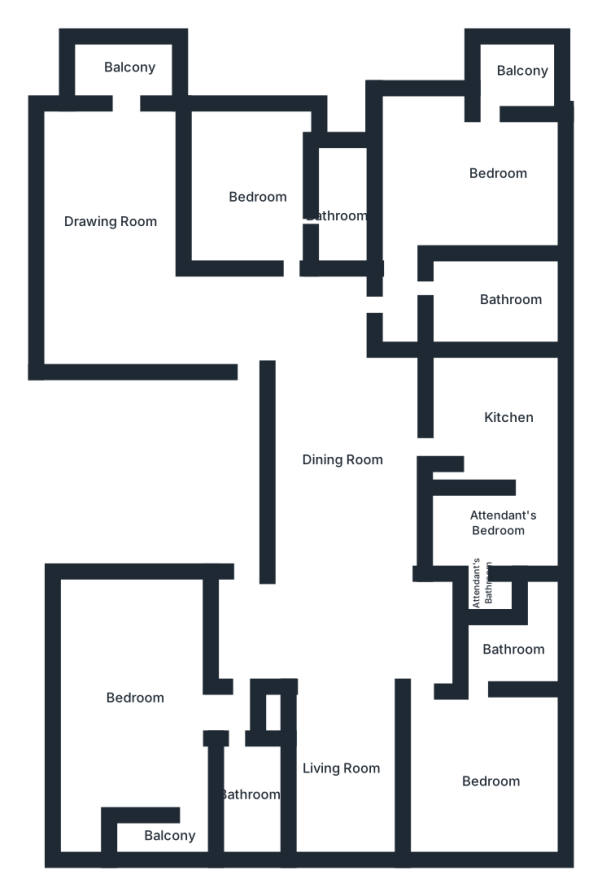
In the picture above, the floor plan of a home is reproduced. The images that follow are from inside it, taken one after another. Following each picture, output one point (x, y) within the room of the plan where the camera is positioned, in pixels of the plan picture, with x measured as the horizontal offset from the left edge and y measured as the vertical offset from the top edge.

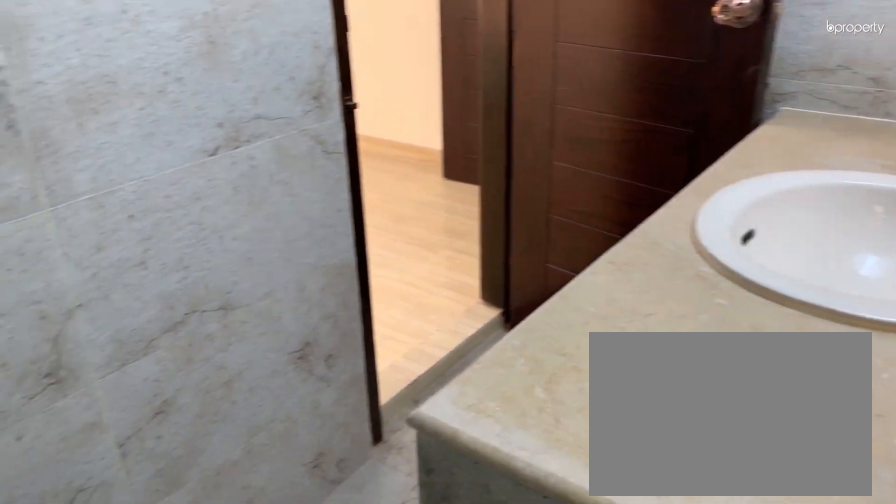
(512, 650)
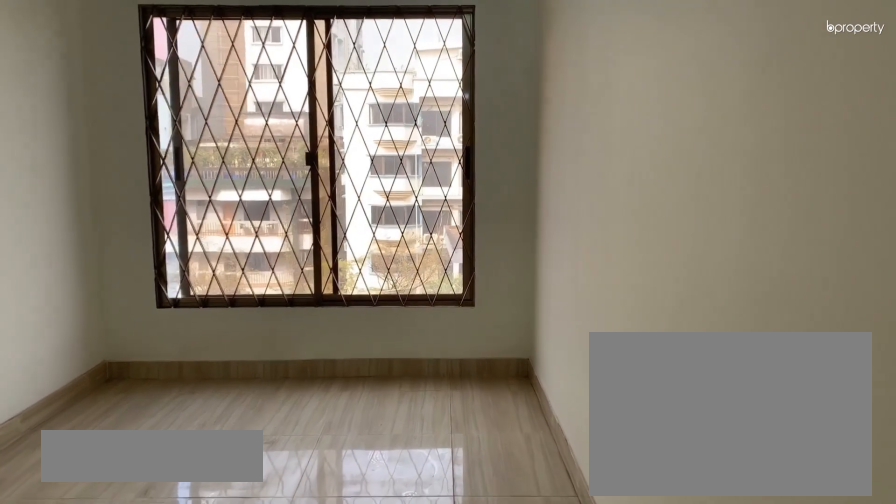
(335, 776)
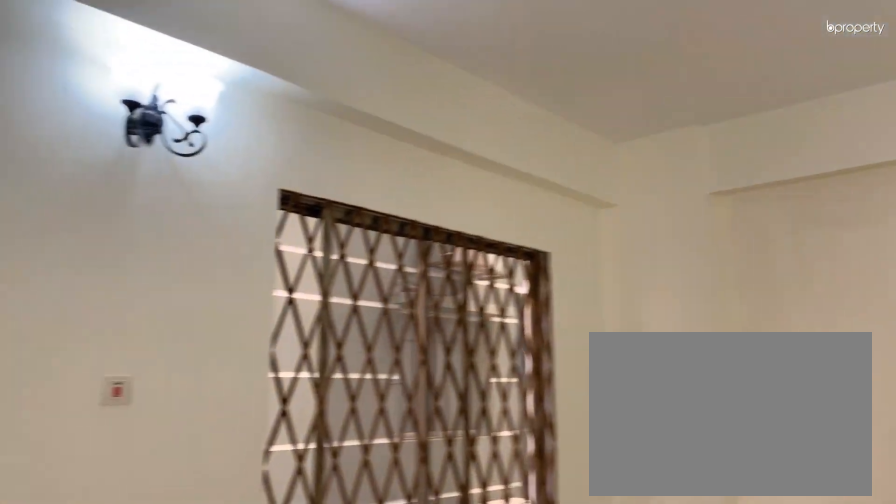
(128, 706)
